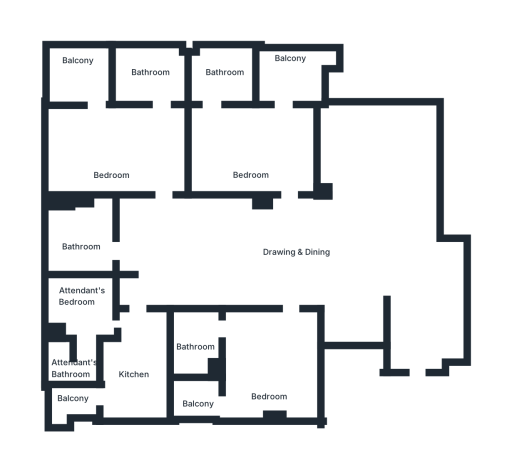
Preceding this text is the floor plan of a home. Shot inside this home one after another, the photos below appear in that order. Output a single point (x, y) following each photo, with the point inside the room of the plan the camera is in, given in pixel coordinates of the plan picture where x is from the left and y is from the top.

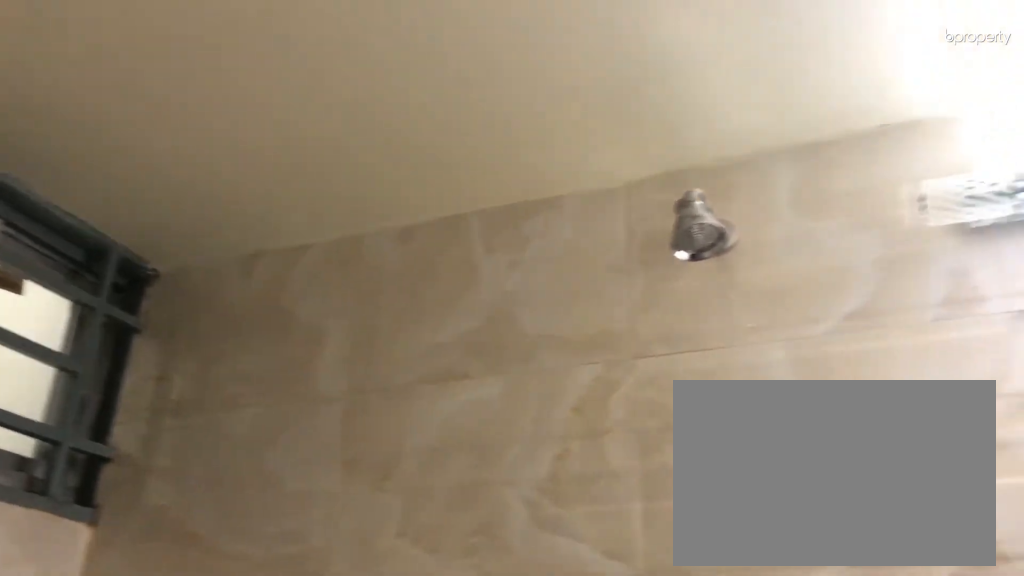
(195, 349)
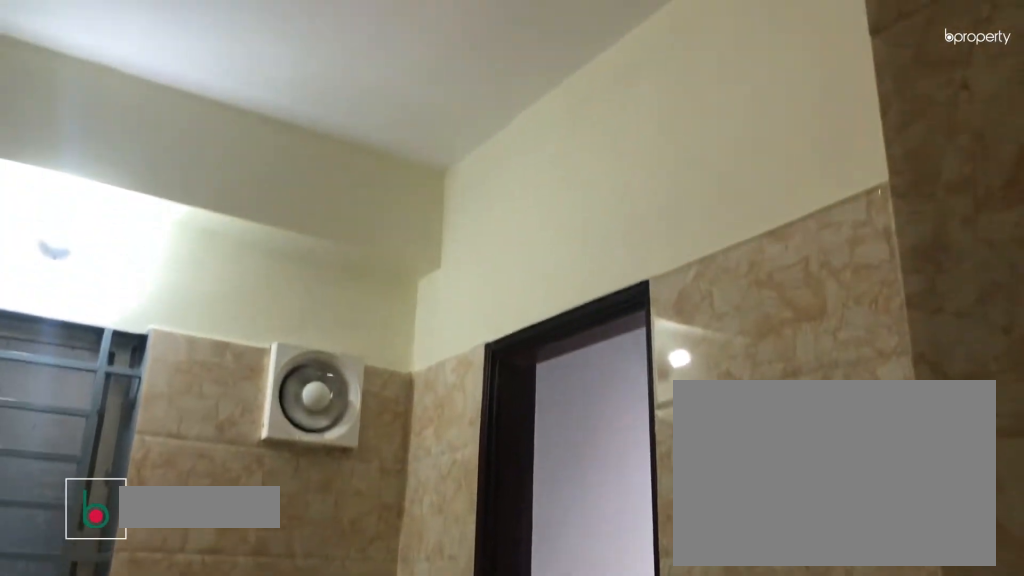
(138, 370)
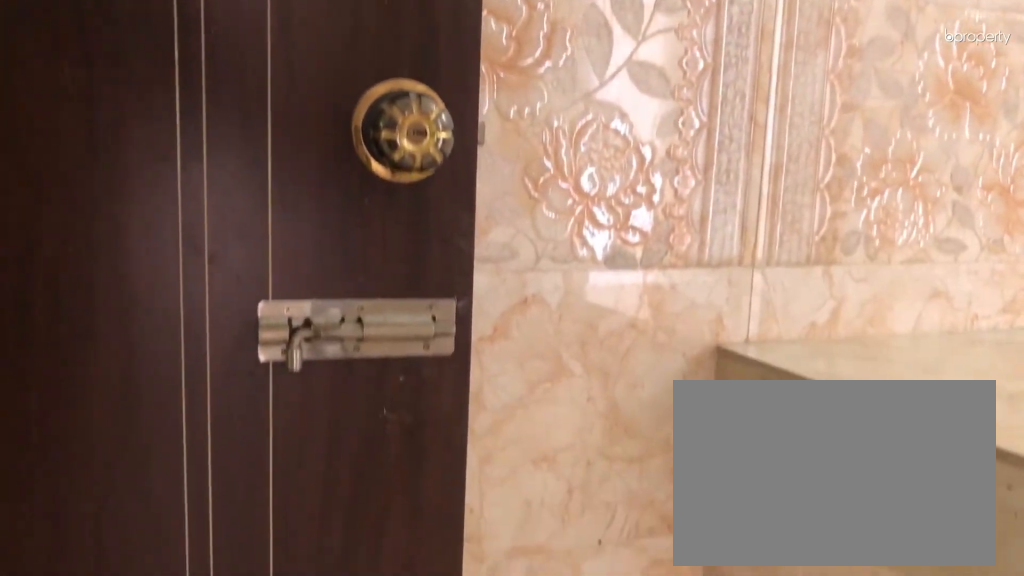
(138, 370)
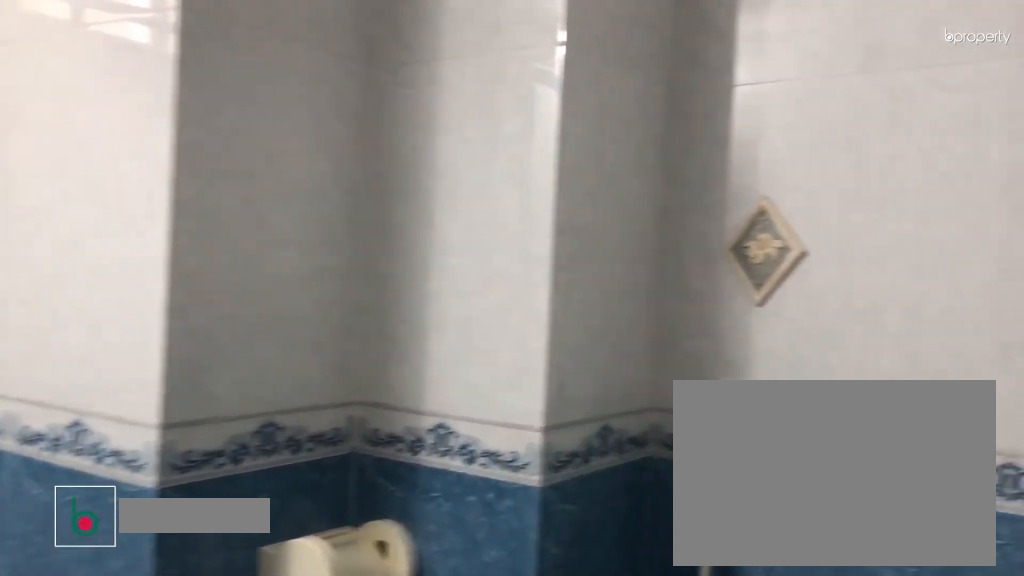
(81, 239)
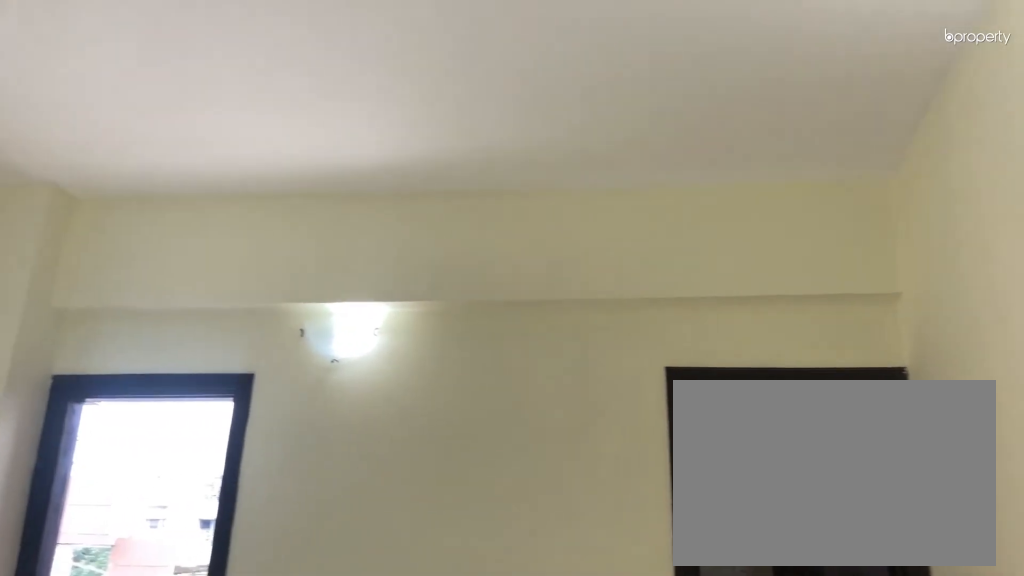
(117, 161)
